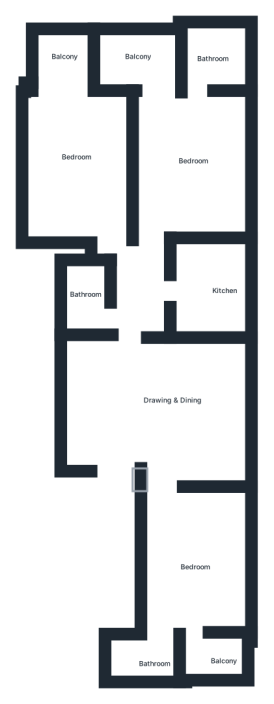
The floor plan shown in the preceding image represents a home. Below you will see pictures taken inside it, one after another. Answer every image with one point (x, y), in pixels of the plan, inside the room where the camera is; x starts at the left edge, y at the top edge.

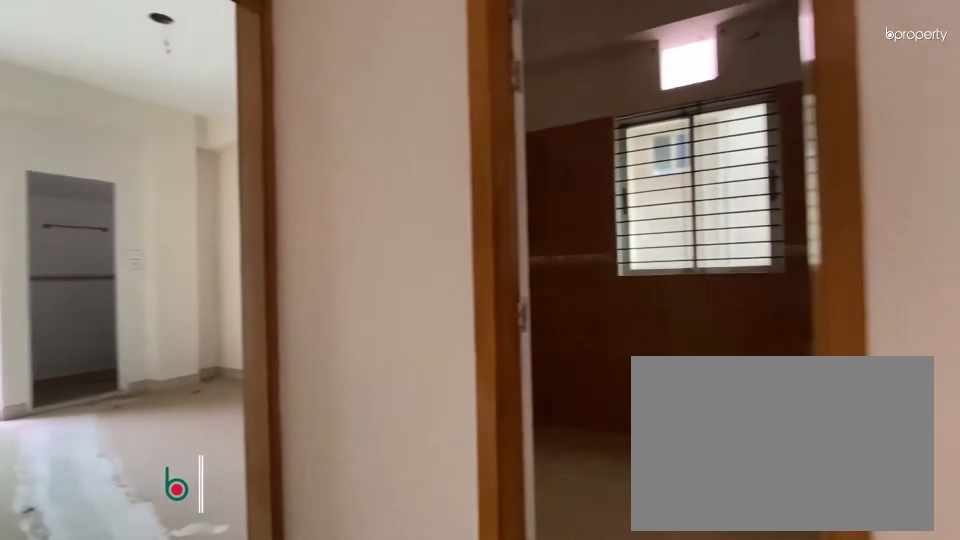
(161, 387)
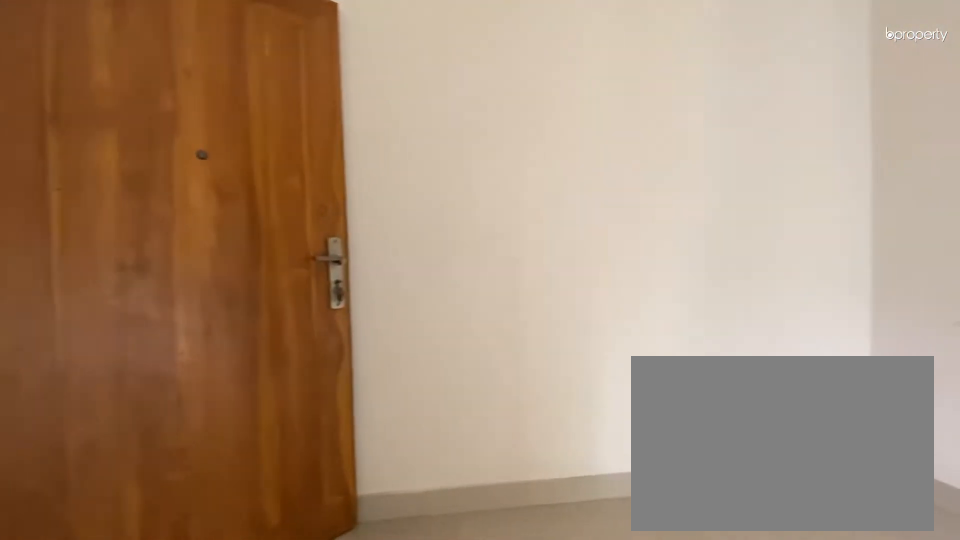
(161, 387)
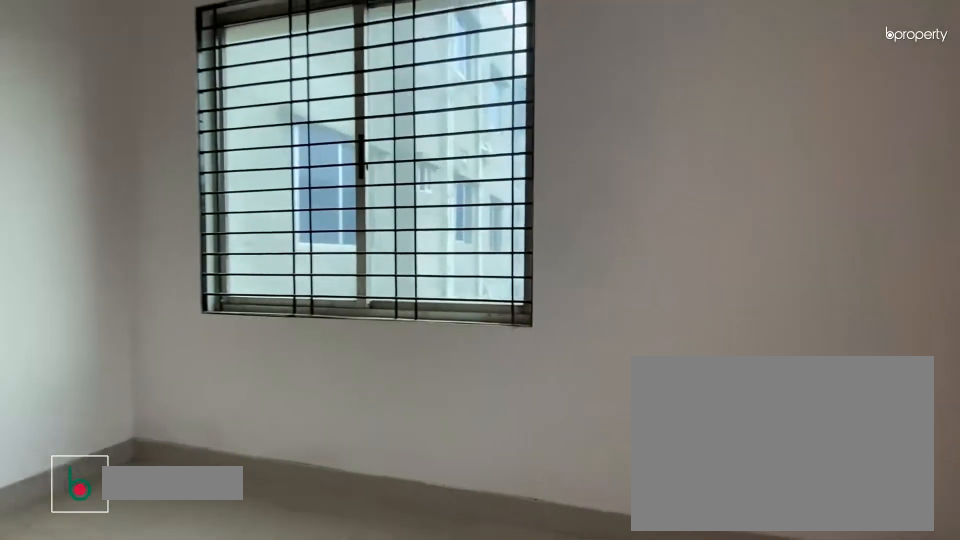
(191, 557)
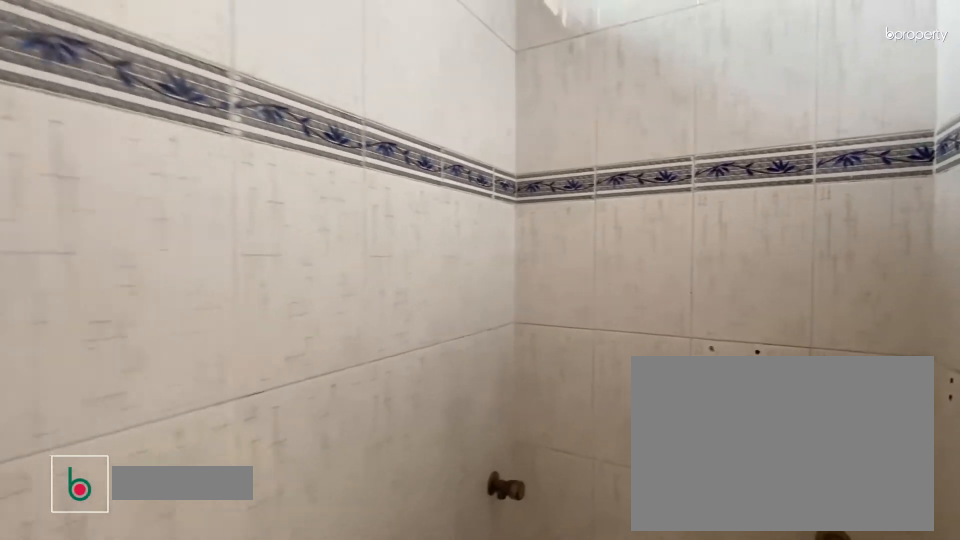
(141, 666)
